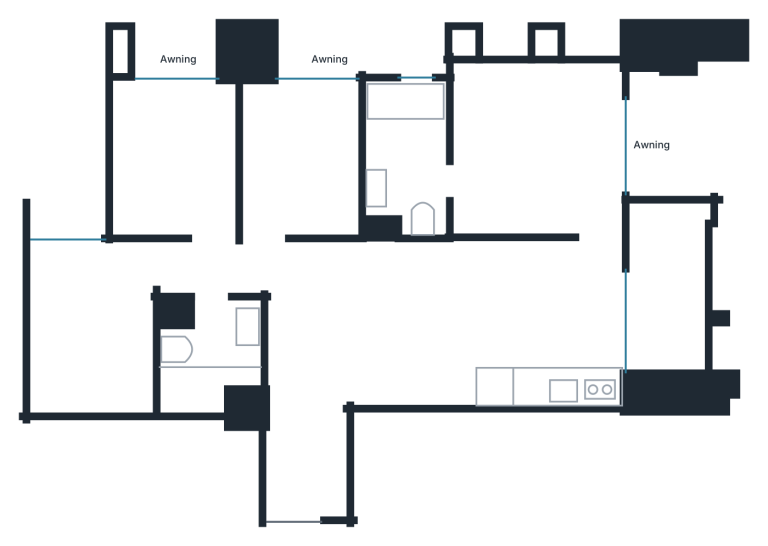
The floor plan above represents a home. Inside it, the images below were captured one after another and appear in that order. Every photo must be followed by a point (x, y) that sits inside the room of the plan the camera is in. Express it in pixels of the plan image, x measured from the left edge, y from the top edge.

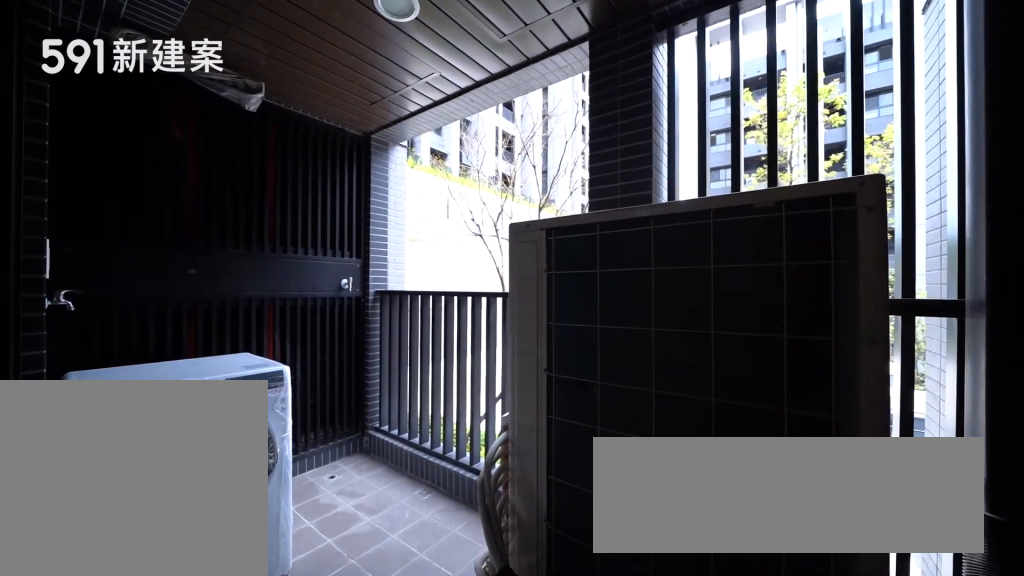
(669, 280)
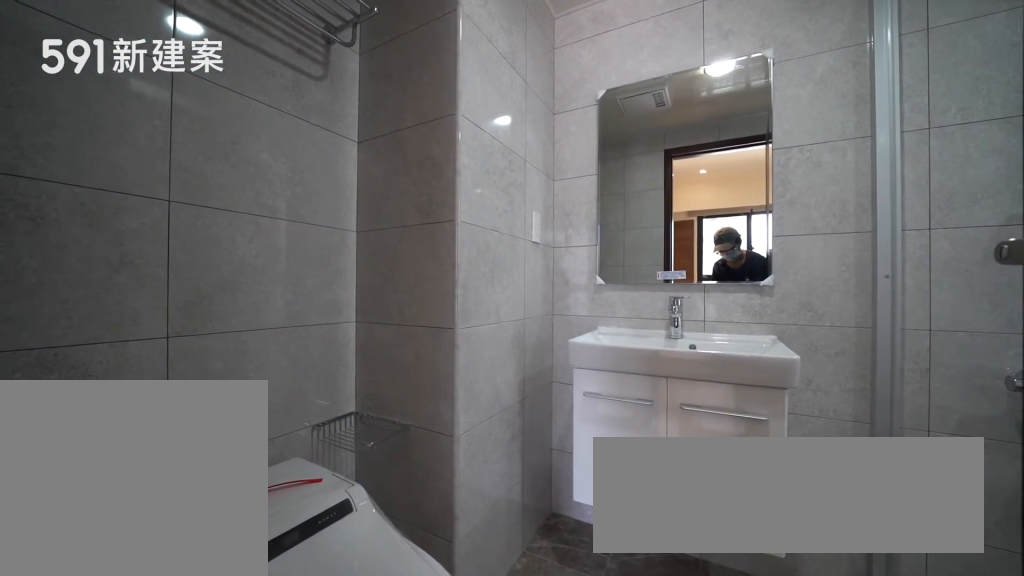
(405, 158)
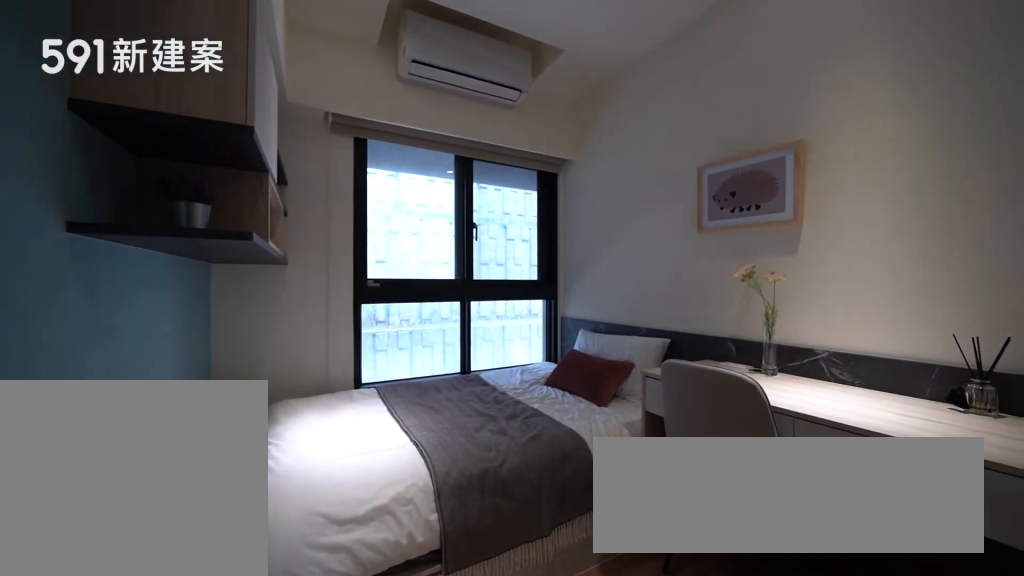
(303, 159)
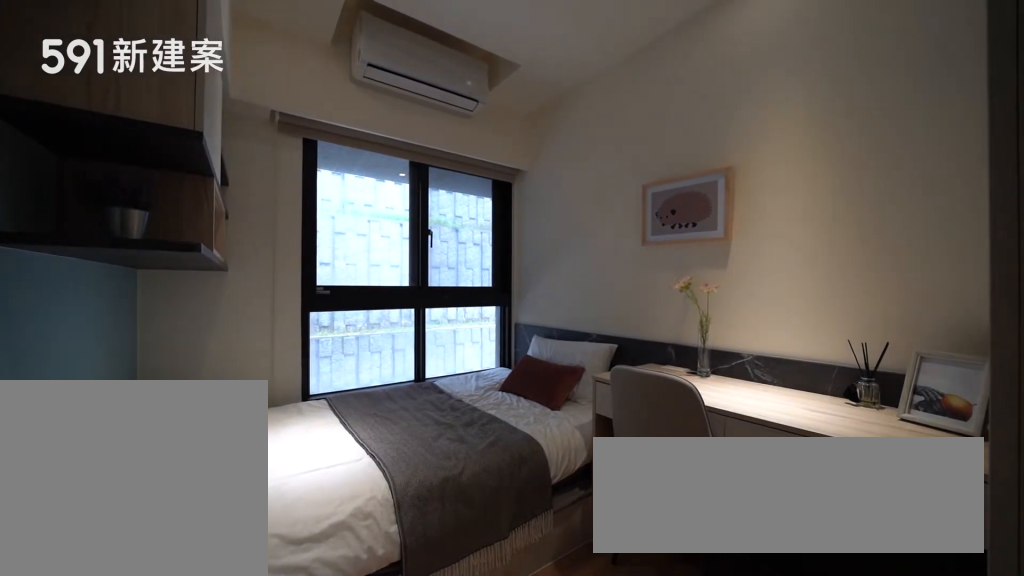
(303, 159)
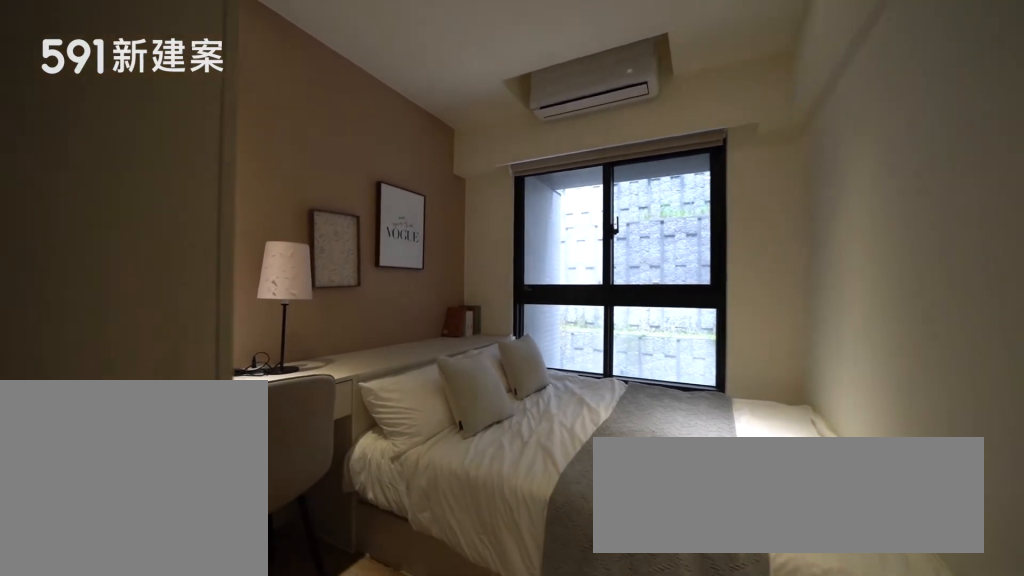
(171, 158)
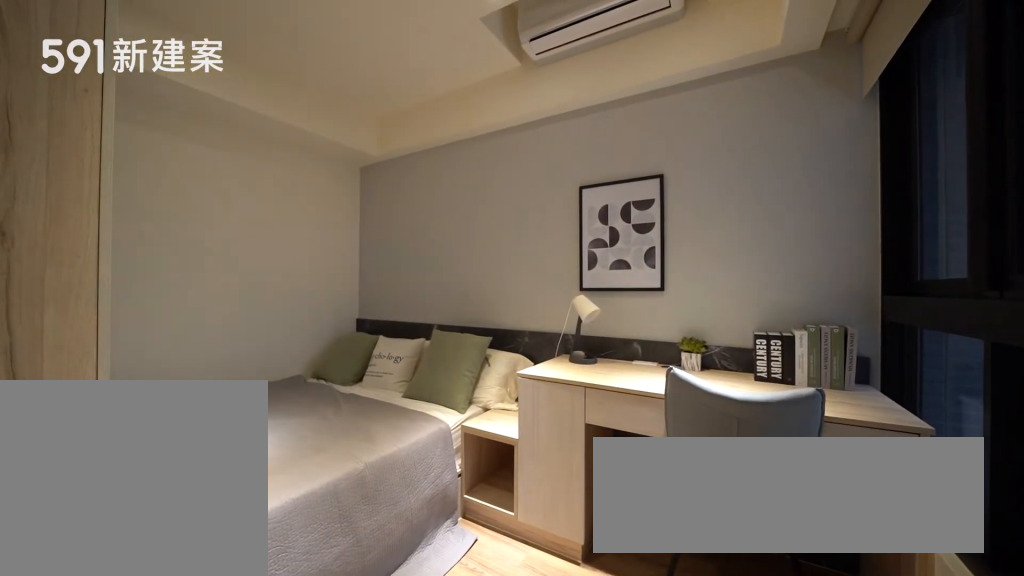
(88, 329)
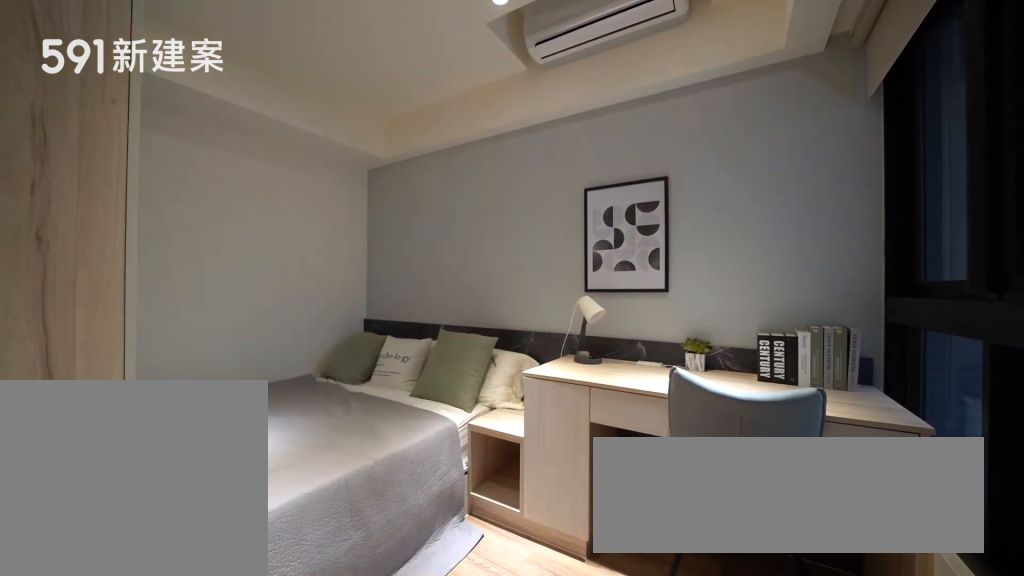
(88, 329)
